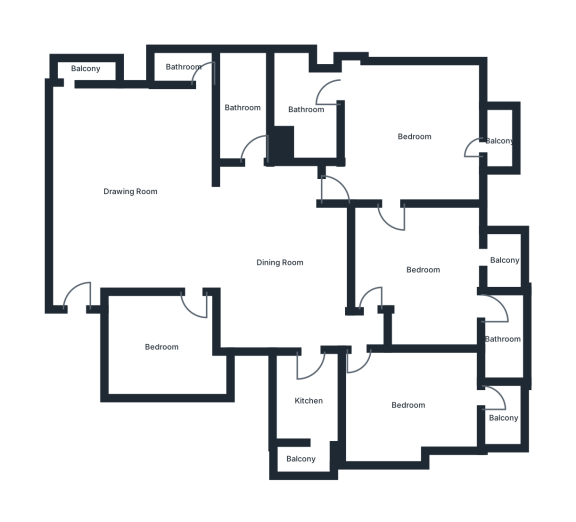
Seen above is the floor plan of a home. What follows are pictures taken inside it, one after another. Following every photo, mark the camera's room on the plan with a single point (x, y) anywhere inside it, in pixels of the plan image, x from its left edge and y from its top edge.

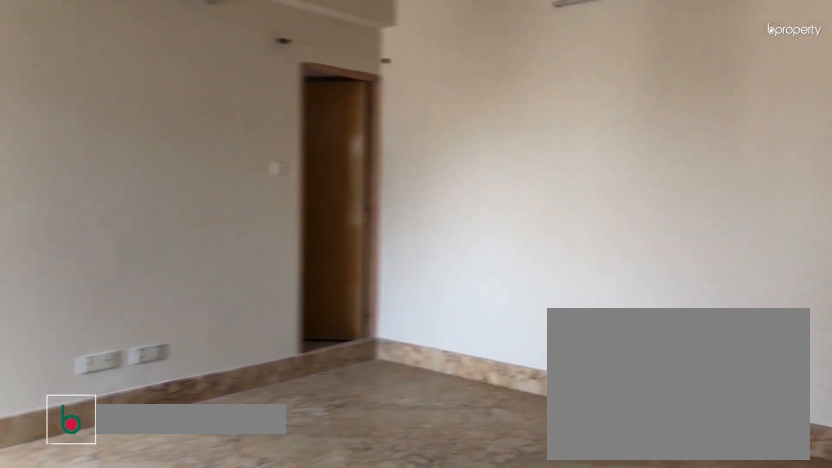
(129, 192)
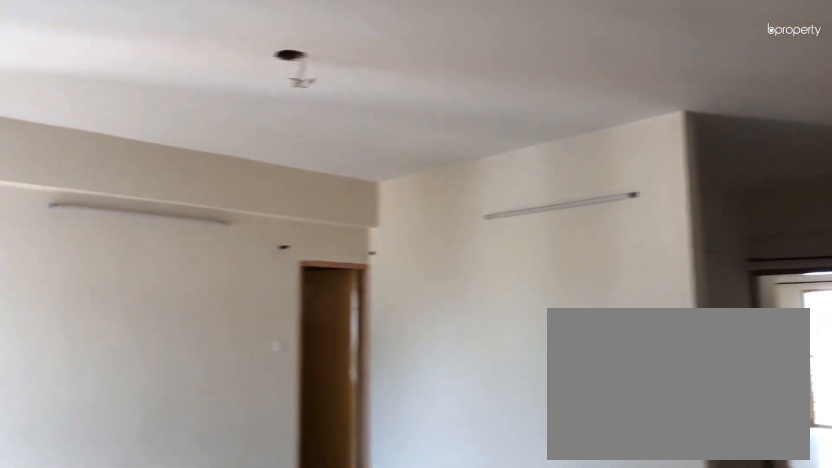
(129, 192)
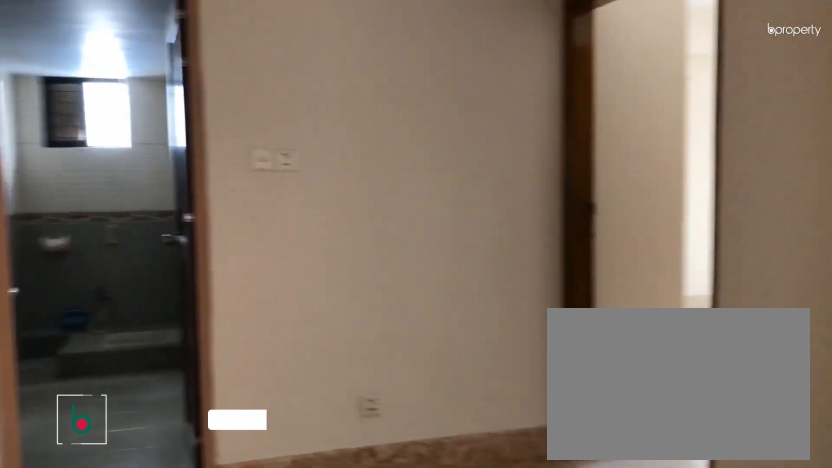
(277, 262)
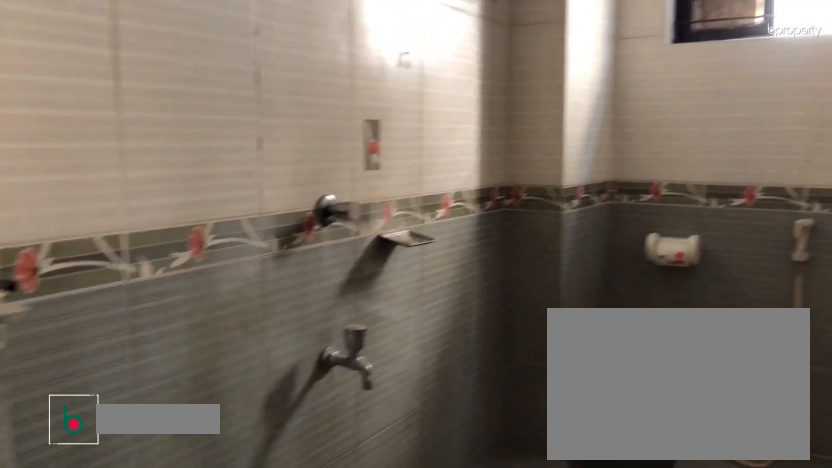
(243, 108)
